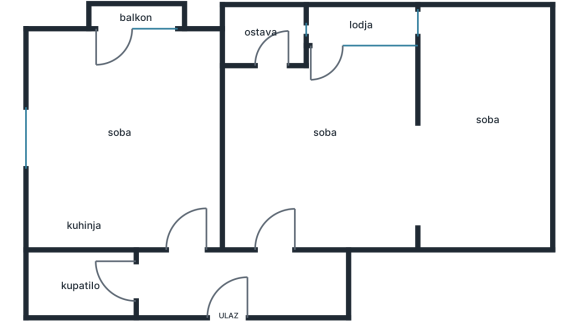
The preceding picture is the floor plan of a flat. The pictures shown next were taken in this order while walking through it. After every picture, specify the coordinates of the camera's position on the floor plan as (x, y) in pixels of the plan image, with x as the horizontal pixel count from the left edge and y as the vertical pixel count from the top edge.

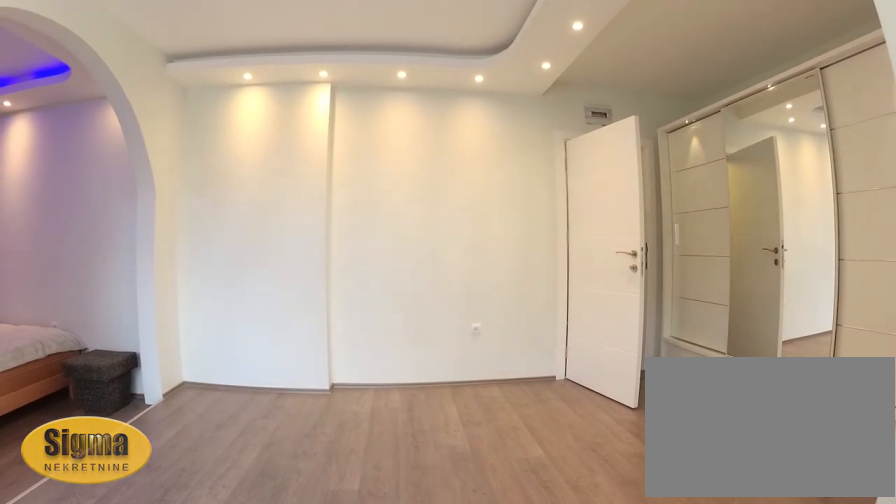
(327, 66)
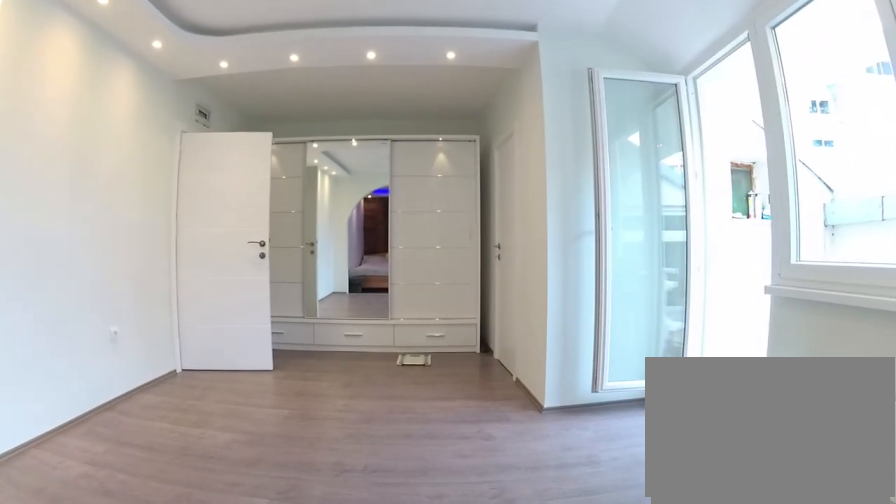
(424, 125)
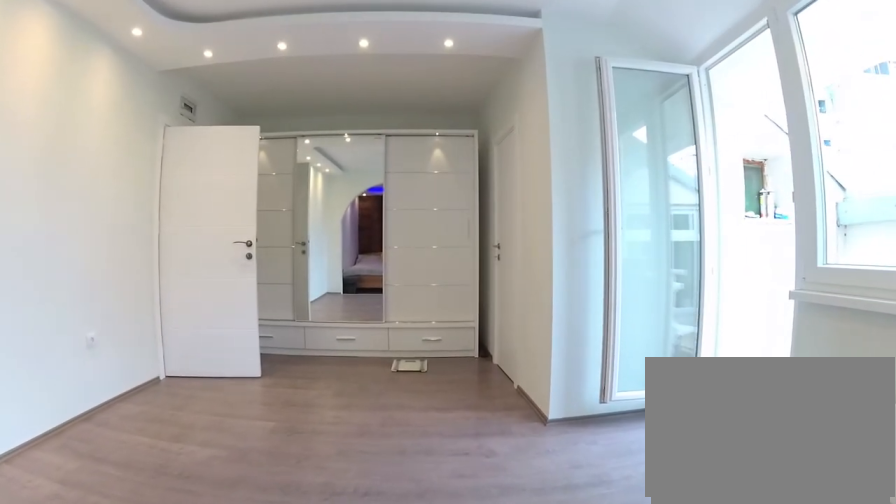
(416, 124)
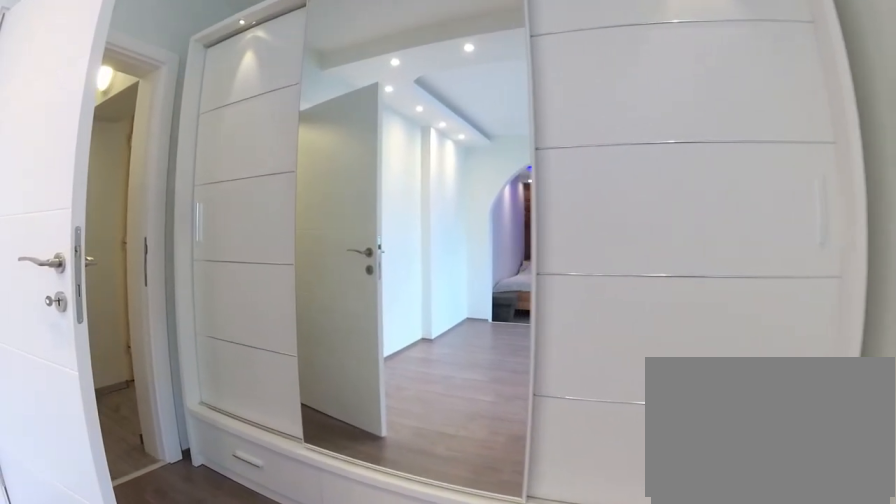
(305, 131)
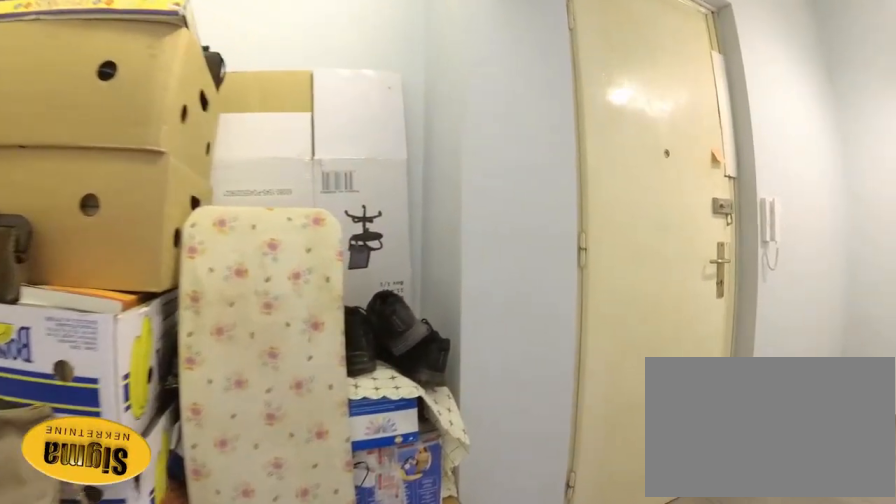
(277, 233)
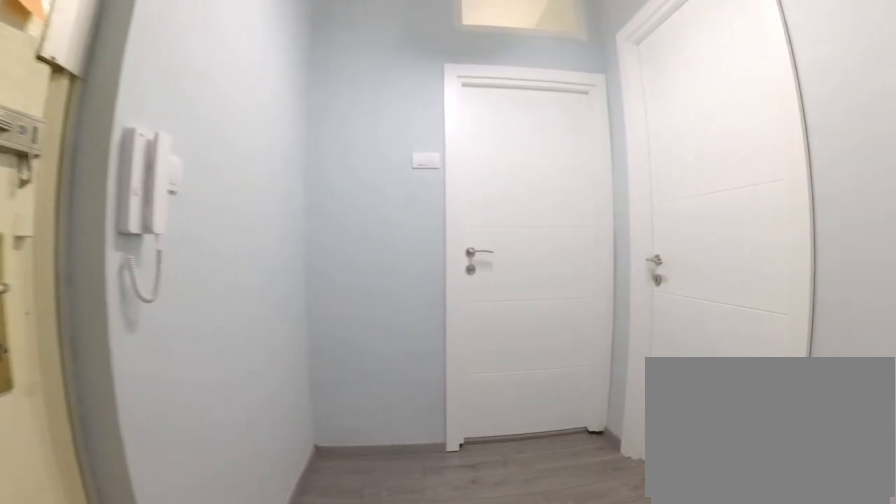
(251, 280)
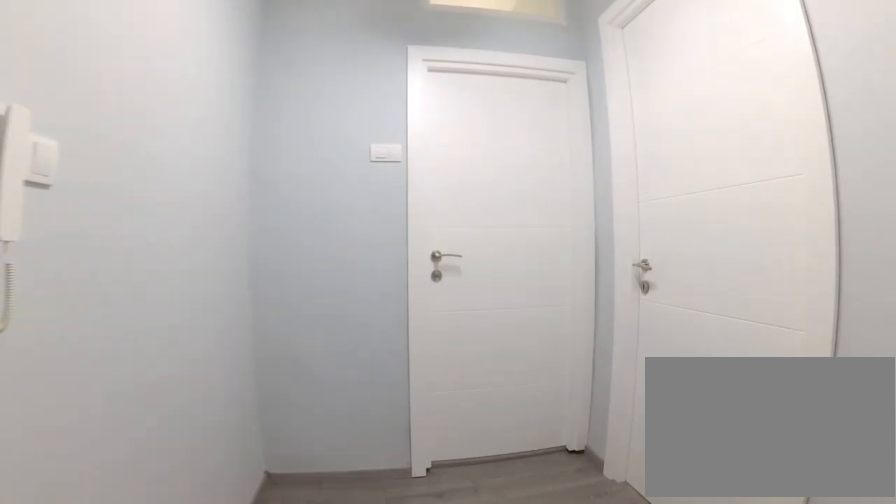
(242, 281)
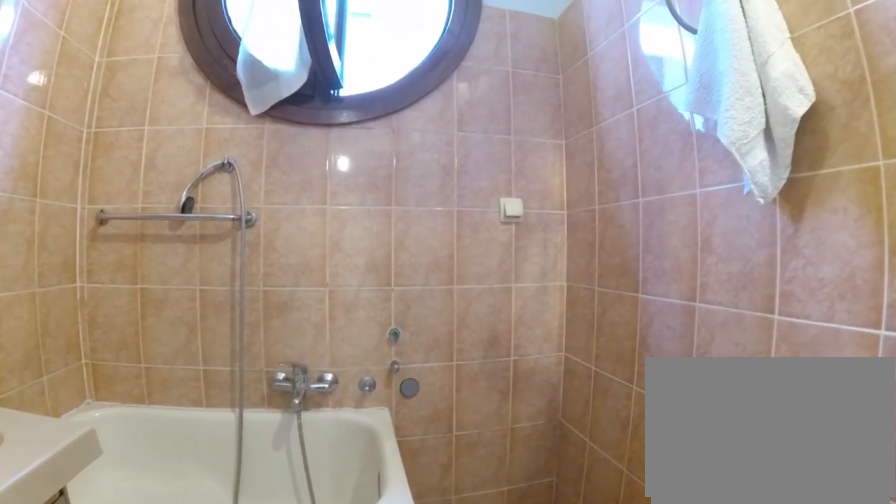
(102, 281)
